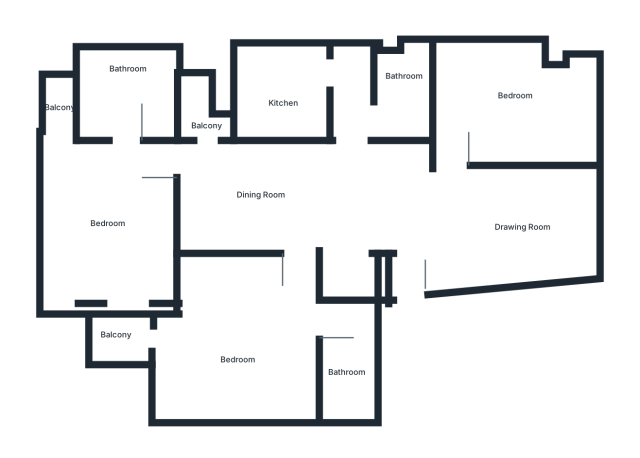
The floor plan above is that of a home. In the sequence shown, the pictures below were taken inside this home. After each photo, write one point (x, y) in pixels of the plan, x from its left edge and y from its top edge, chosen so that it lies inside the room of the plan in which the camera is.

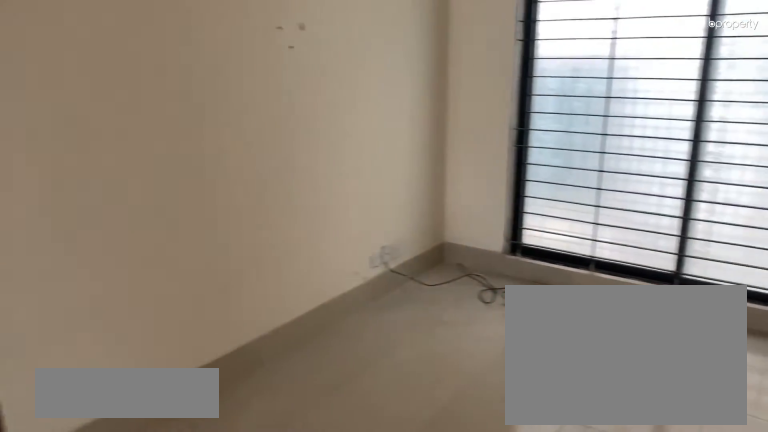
(494, 219)
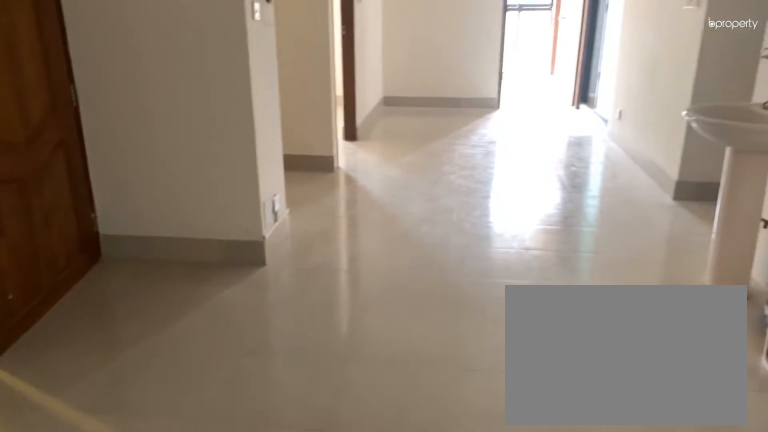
(494, 219)
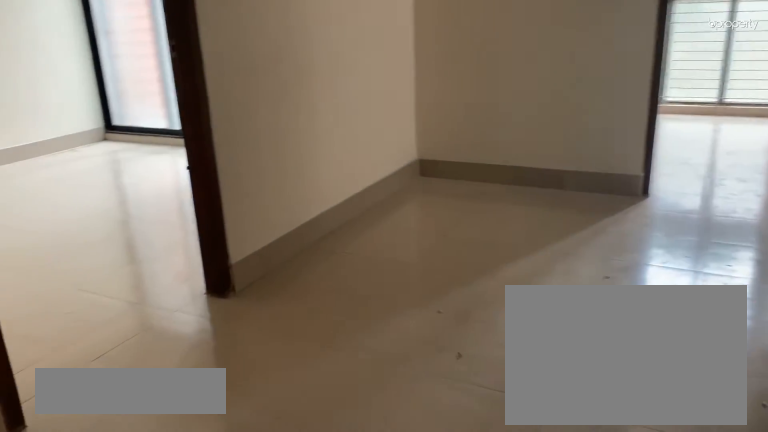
(318, 197)
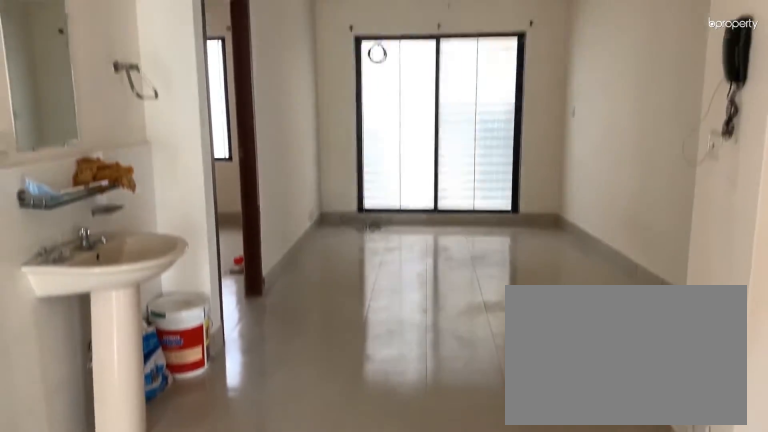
(318, 197)
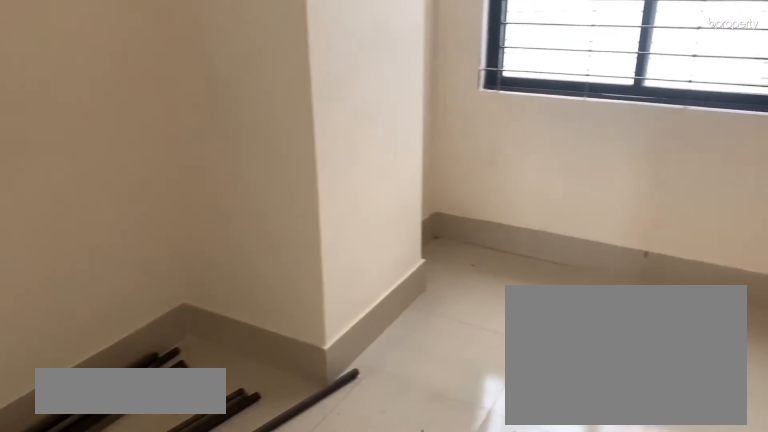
(520, 98)
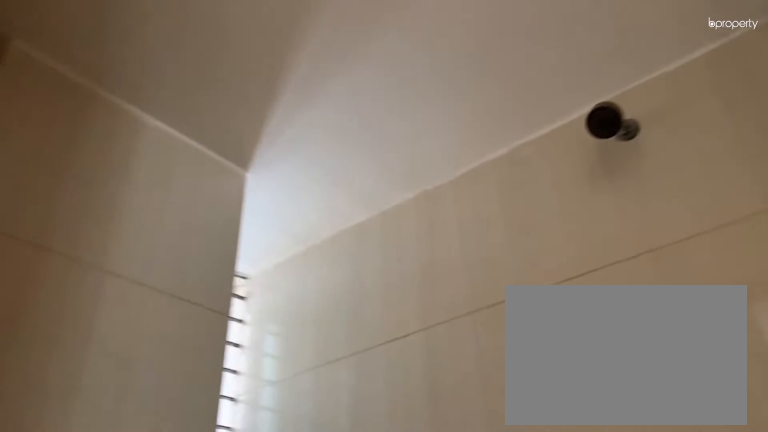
(399, 108)
